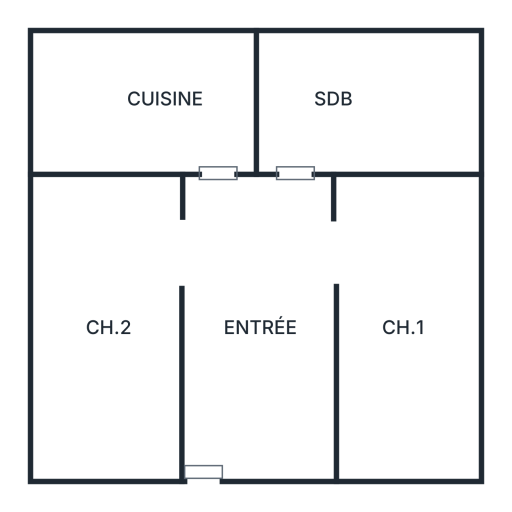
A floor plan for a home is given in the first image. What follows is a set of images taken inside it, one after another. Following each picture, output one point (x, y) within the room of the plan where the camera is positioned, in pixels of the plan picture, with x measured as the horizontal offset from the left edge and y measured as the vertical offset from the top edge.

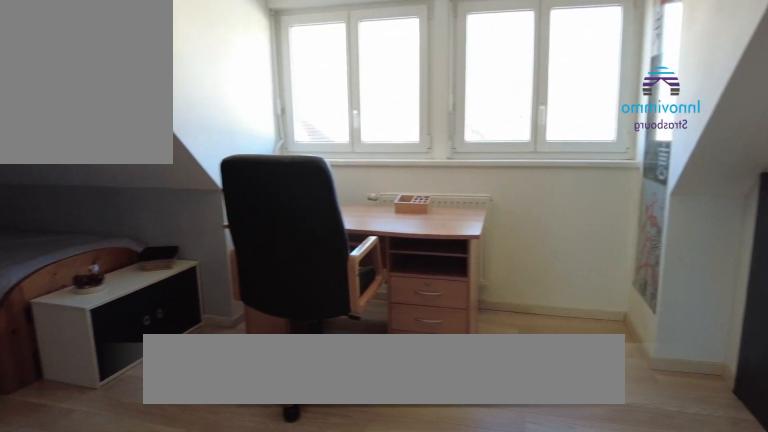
(110, 408)
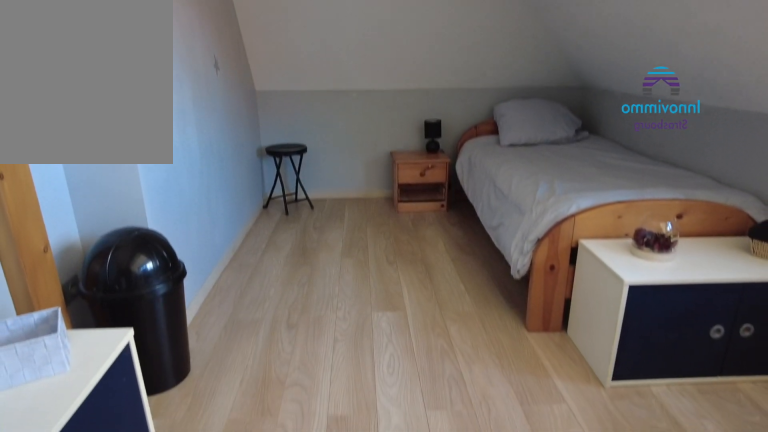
(110, 408)
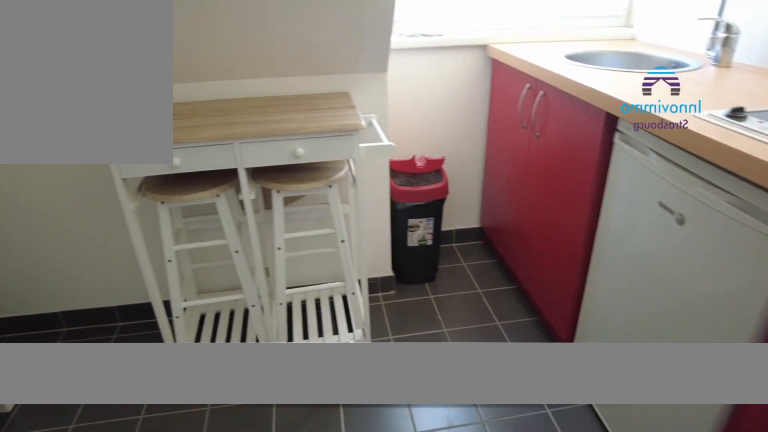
(171, 141)
